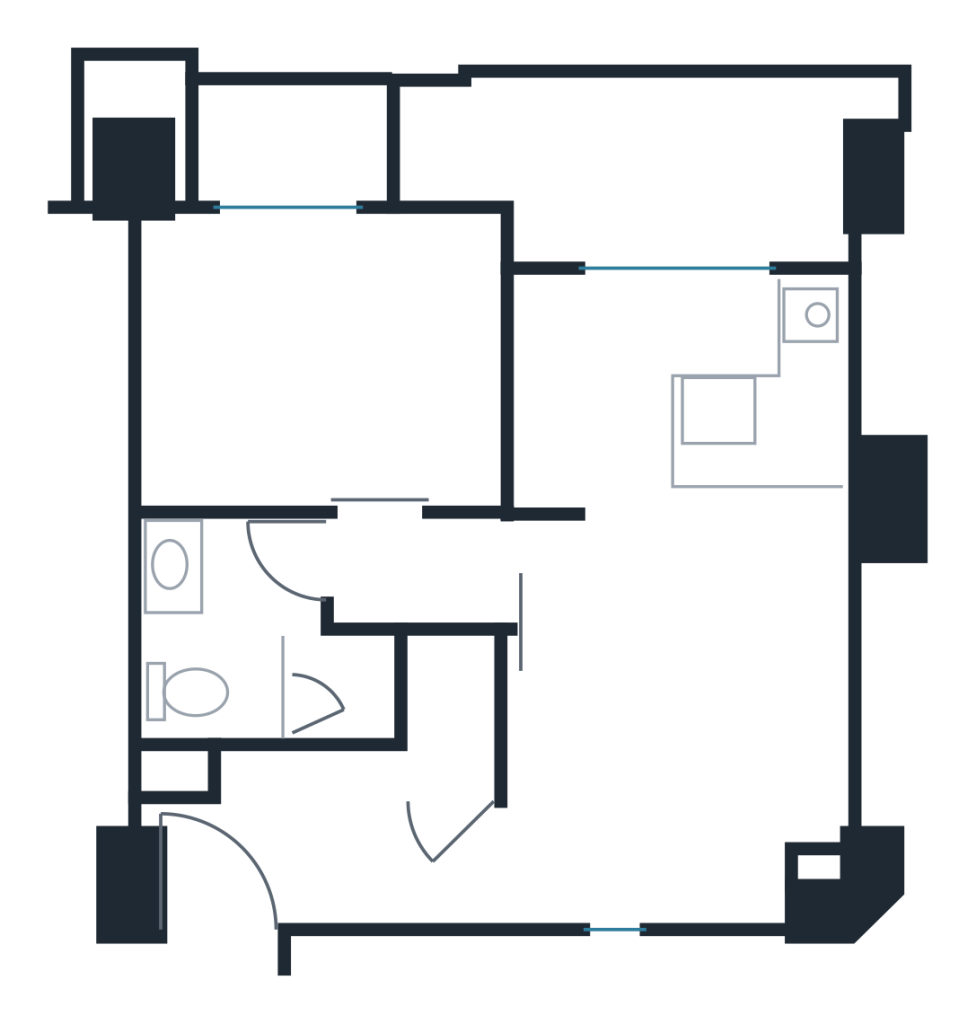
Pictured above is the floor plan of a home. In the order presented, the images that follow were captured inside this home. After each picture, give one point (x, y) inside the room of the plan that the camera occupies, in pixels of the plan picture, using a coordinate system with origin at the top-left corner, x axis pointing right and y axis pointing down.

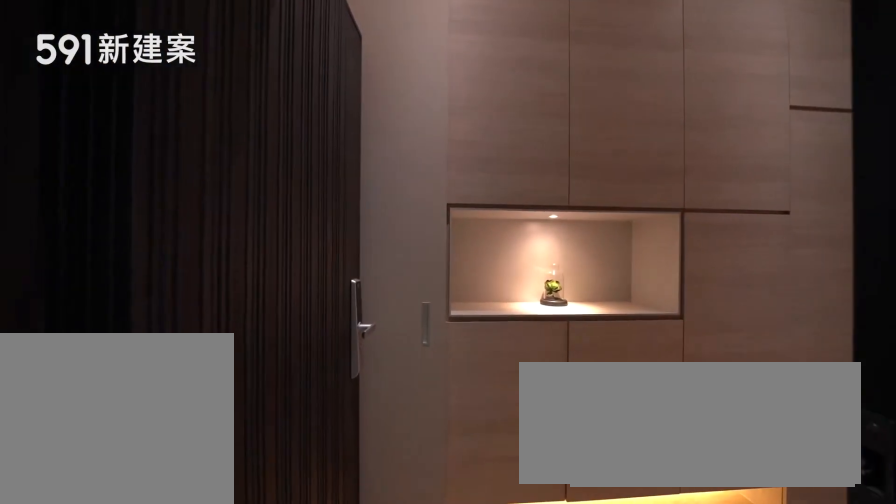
(241, 869)
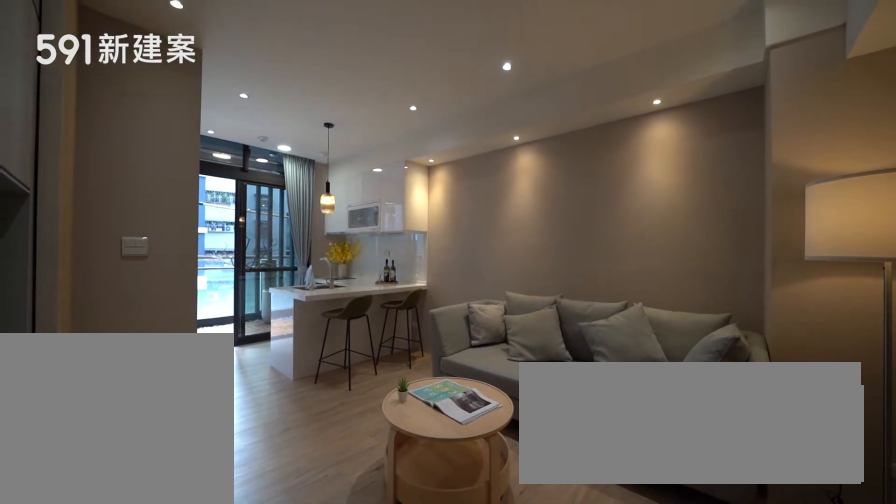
(683, 733)
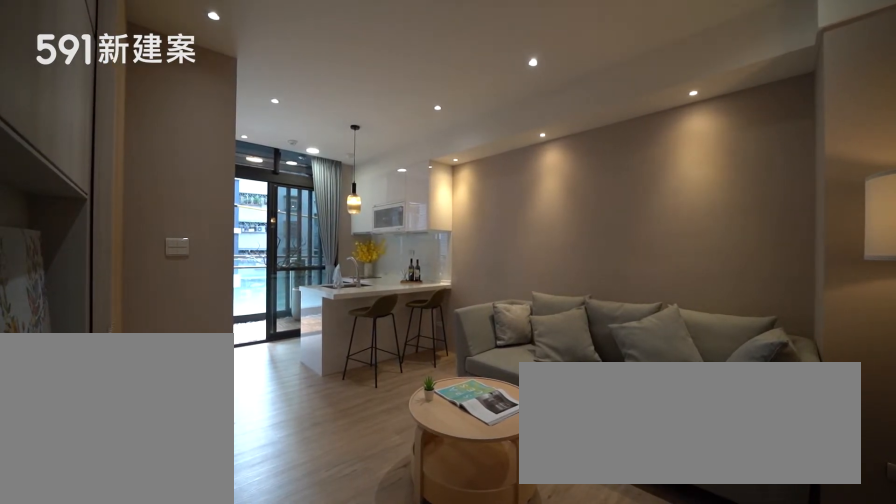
(683, 733)
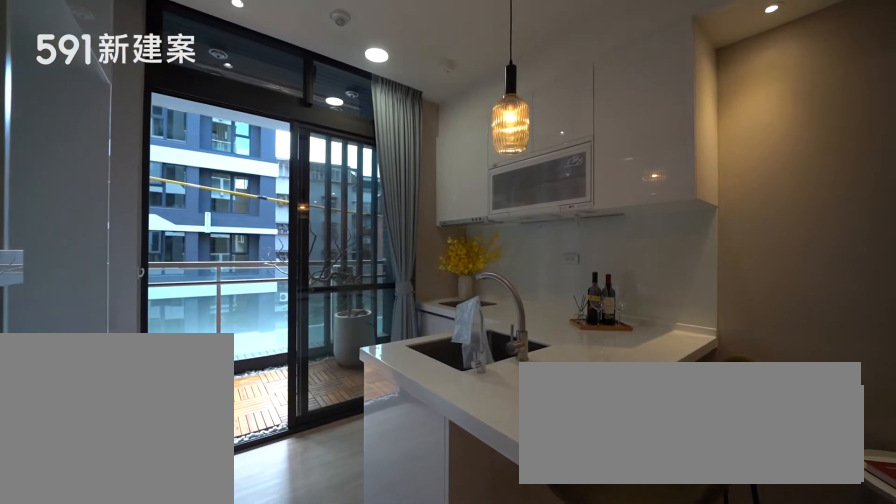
(681, 397)
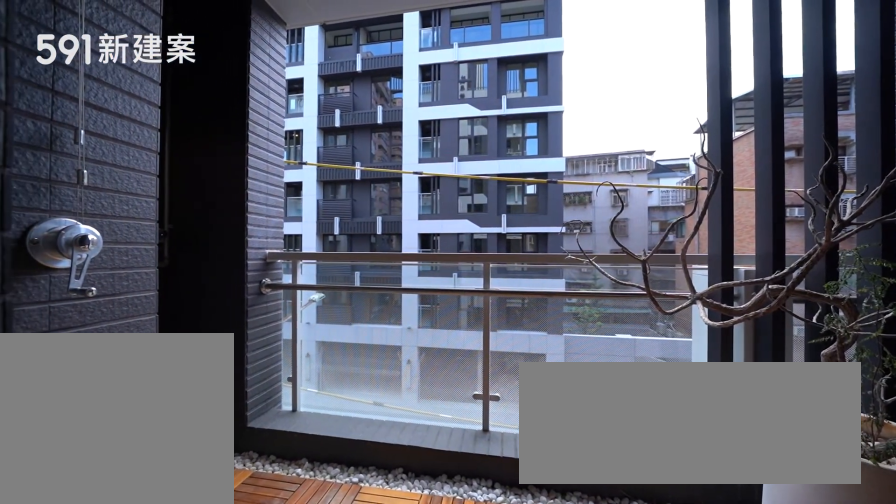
(638, 163)
